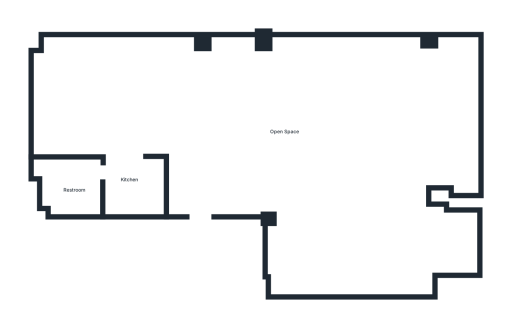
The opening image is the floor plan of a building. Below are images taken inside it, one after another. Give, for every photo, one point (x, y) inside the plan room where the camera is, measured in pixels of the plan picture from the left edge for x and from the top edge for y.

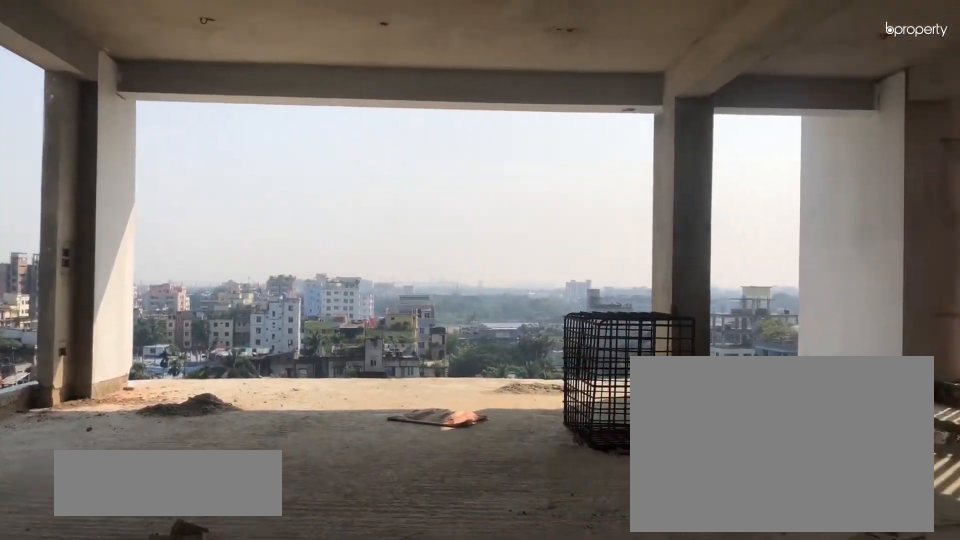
(279, 115)
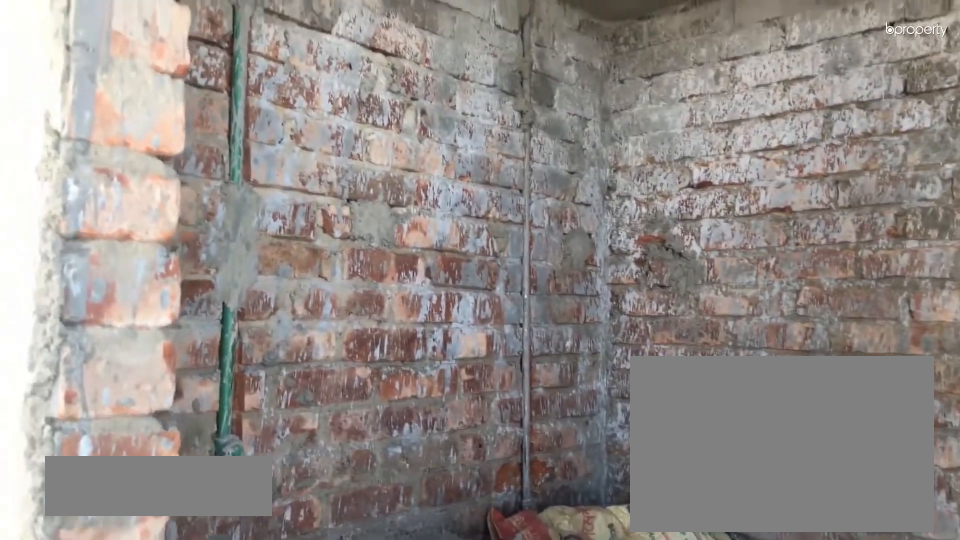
(129, 189)
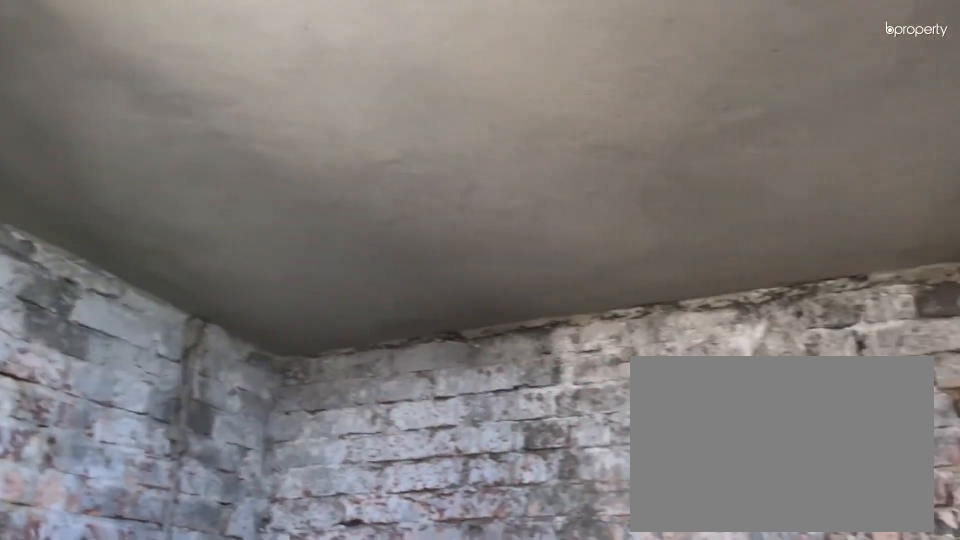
(129, 189)
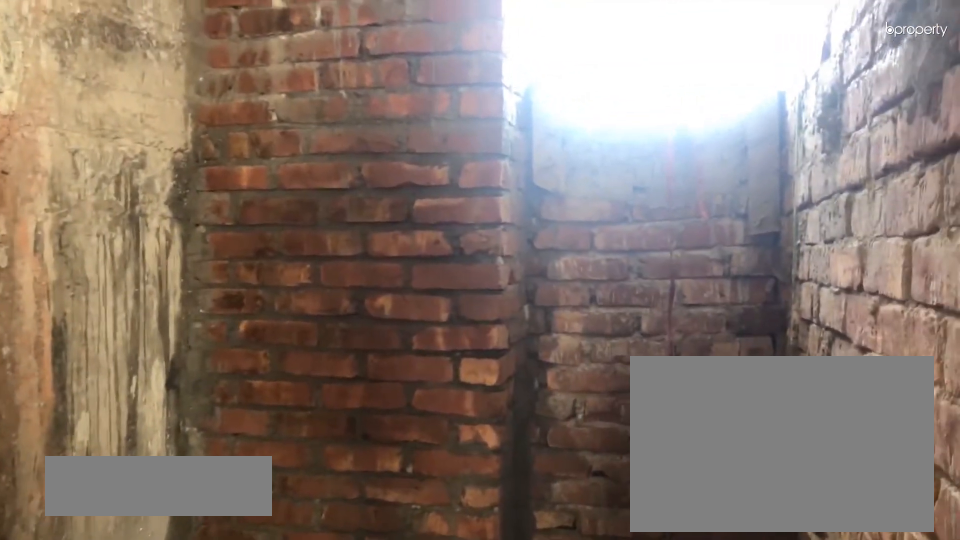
(74, 189)
